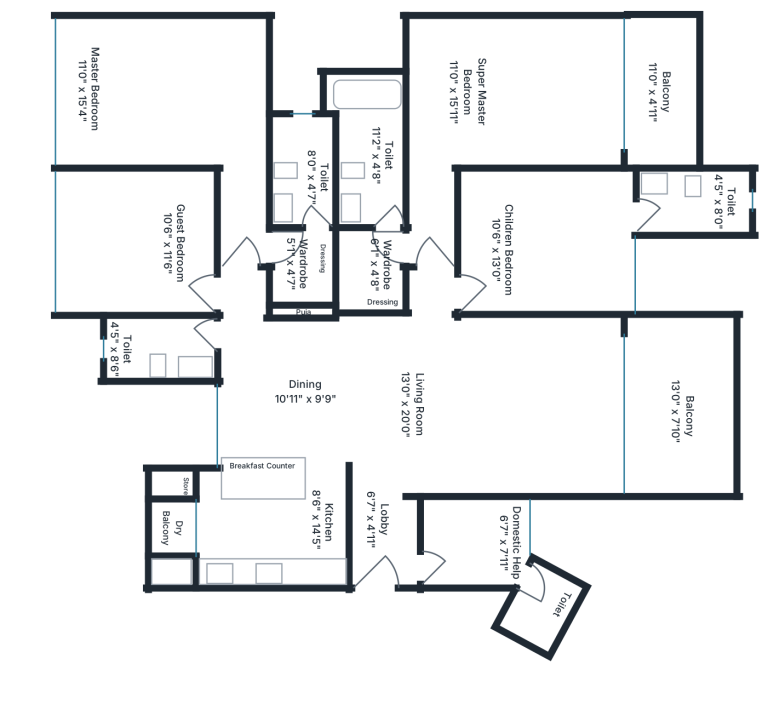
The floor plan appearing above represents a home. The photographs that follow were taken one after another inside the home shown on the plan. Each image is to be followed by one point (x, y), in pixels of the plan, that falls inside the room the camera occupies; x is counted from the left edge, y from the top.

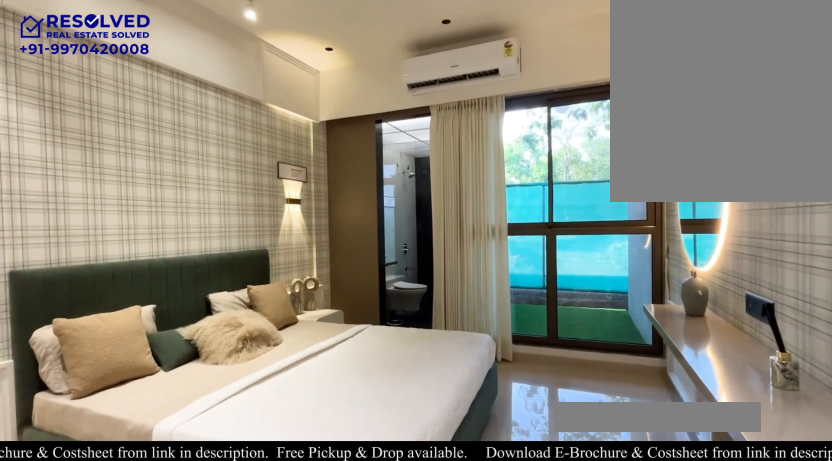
(547, 241)
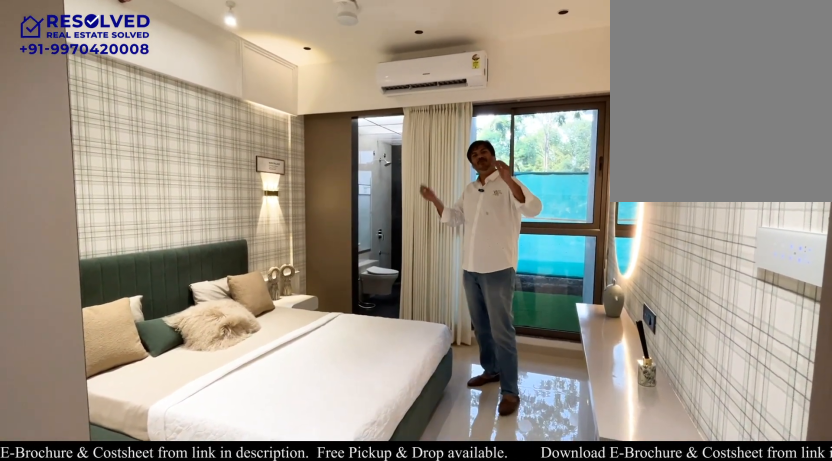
(547, 241)
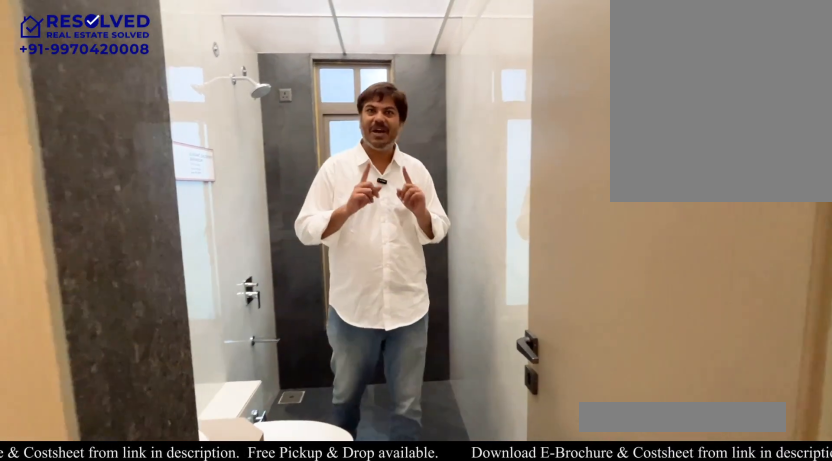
(690, 200)
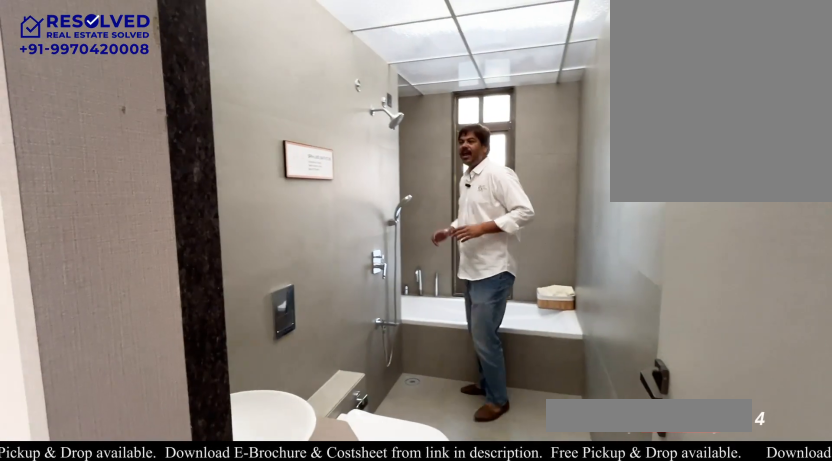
(369, 147)
